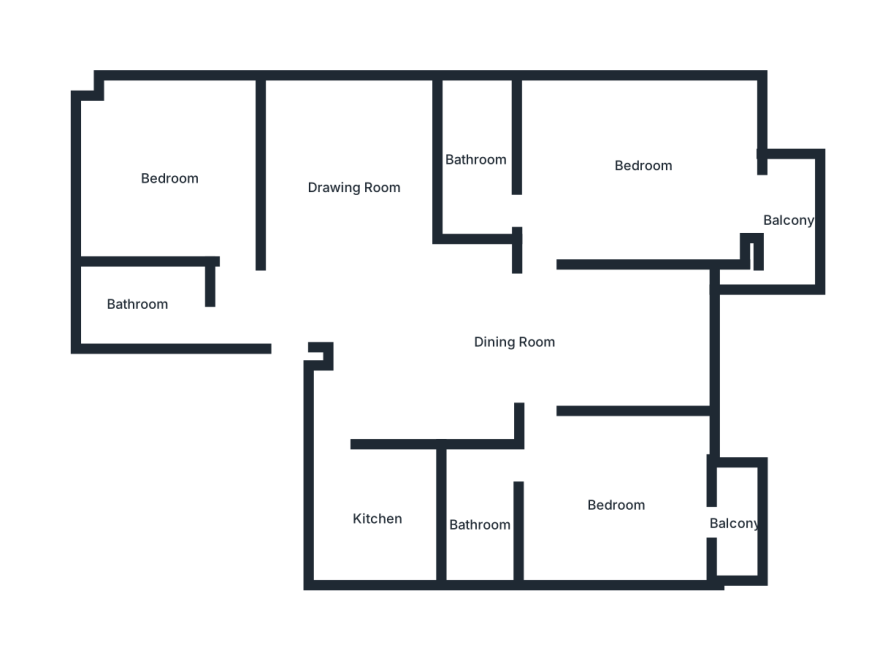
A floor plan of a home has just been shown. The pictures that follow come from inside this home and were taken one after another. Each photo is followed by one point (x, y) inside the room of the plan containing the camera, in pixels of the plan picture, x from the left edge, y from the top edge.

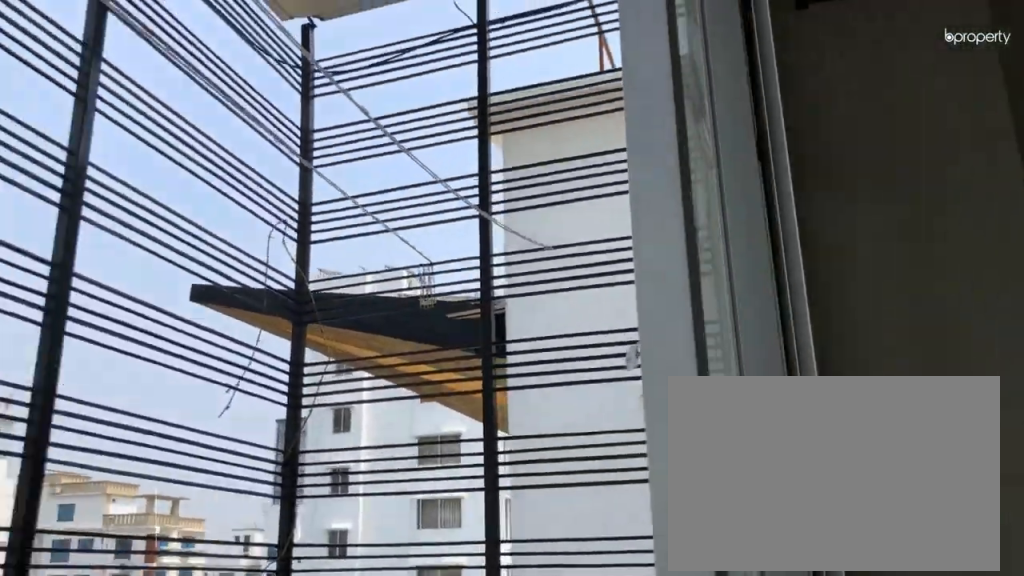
(740, 524)
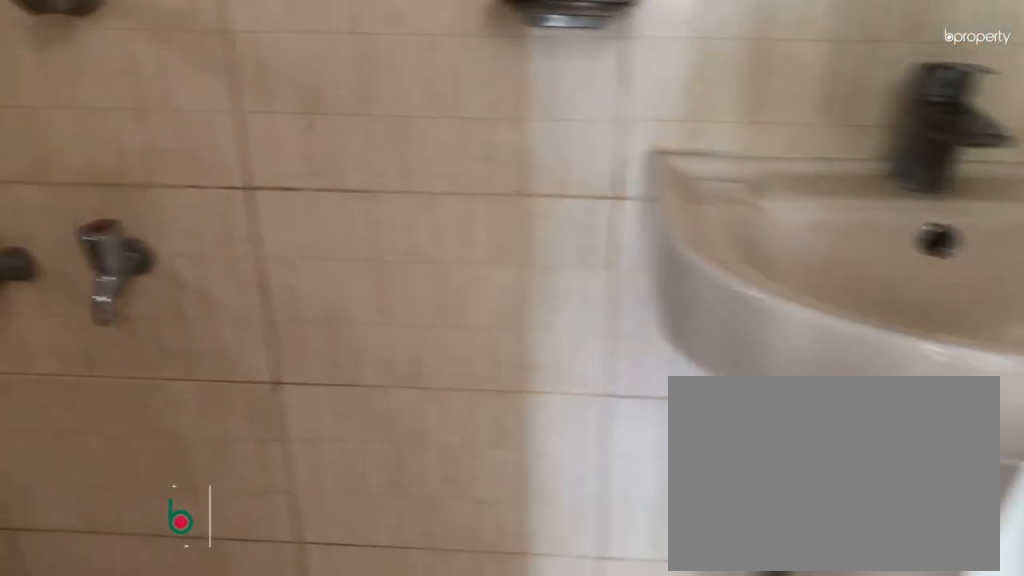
(481, 526)
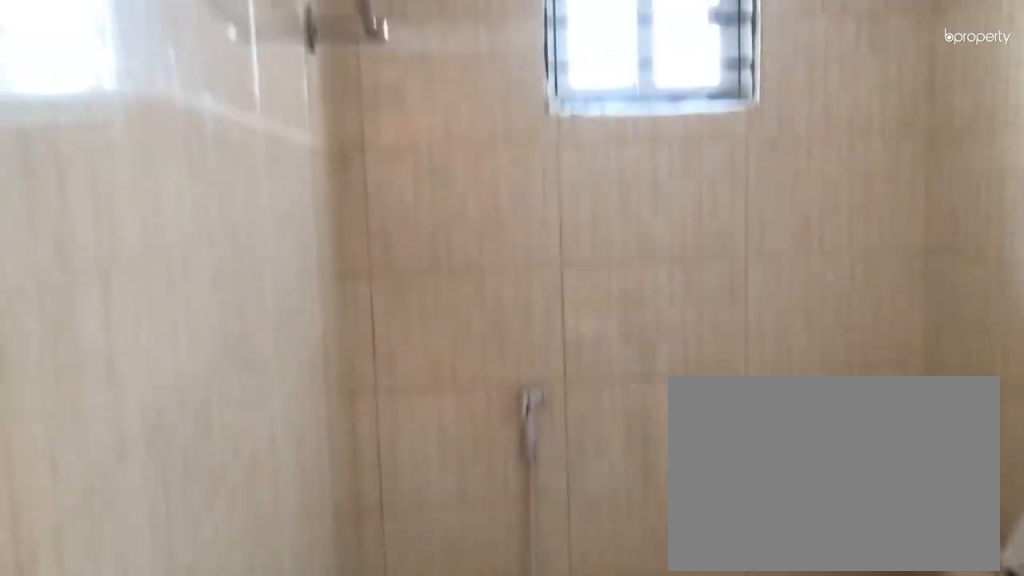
(481, 526)
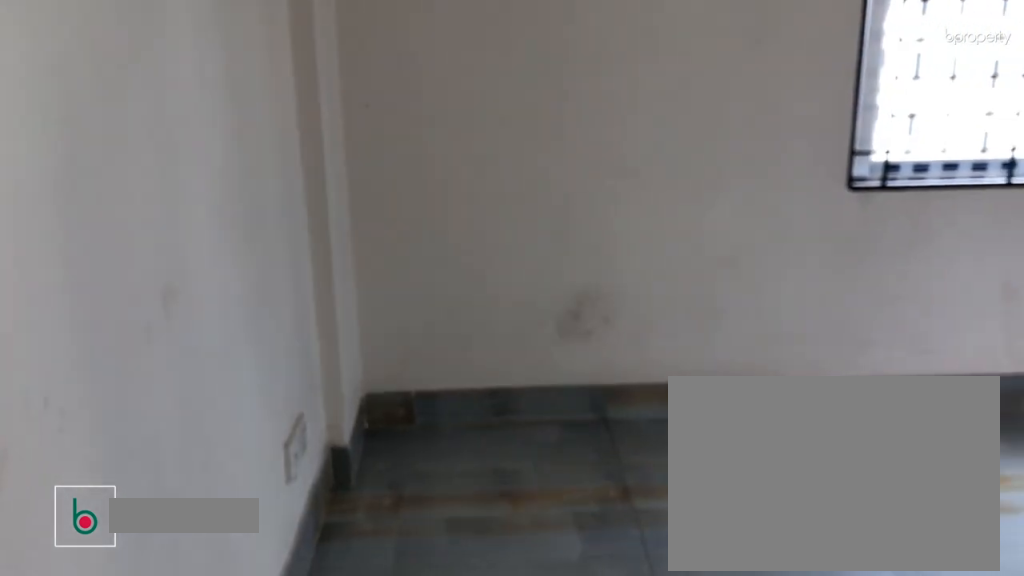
(644, 167)
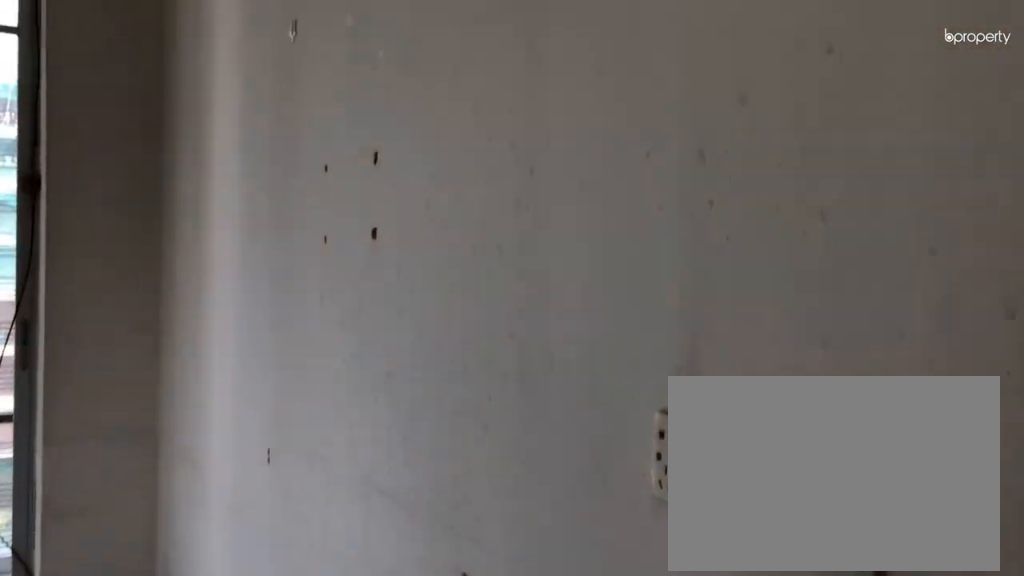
(644, 167)
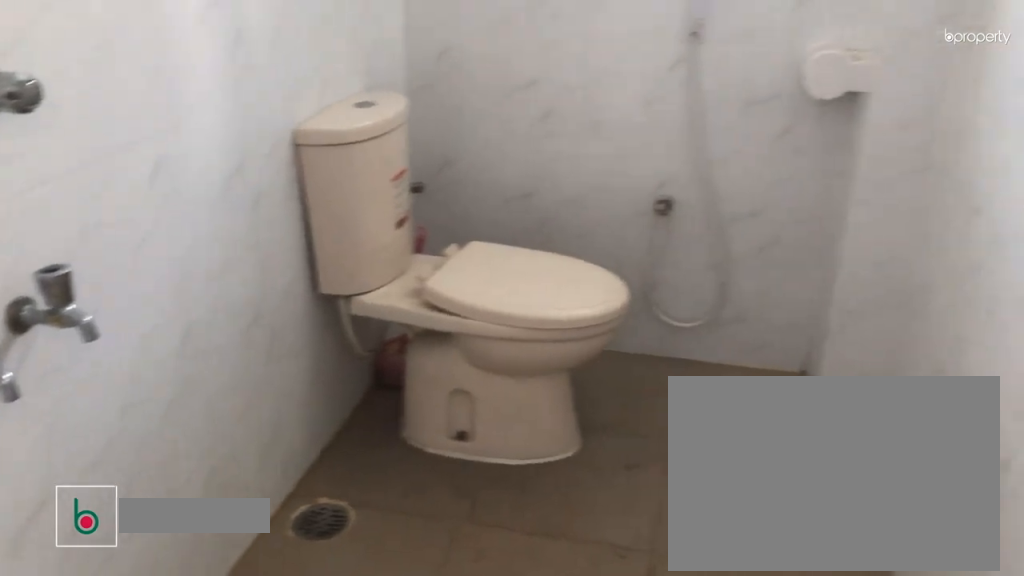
(477, 161)
